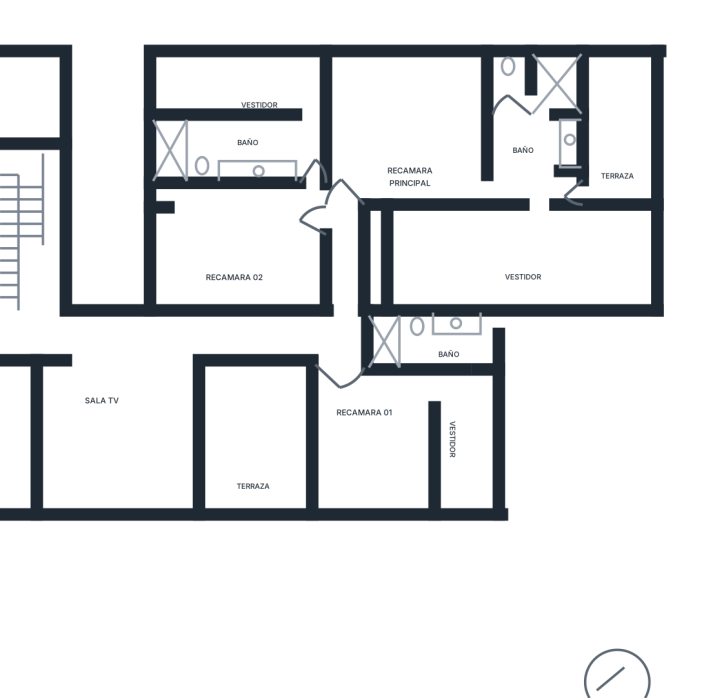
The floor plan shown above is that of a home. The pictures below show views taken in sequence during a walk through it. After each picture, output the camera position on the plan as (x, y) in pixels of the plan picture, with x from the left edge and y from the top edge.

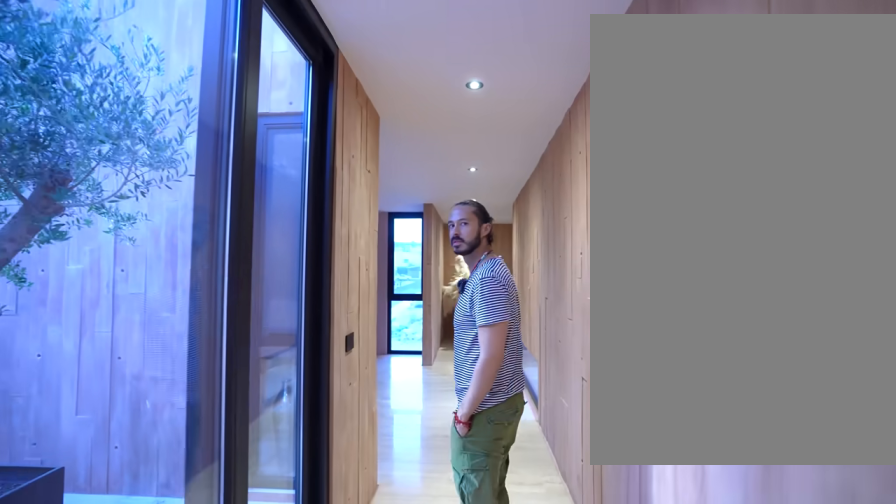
(336, 316)
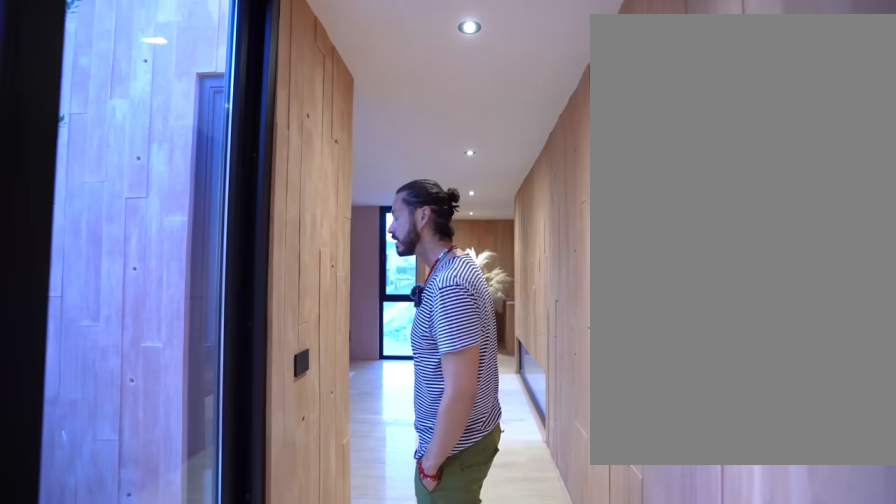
(327, 322)
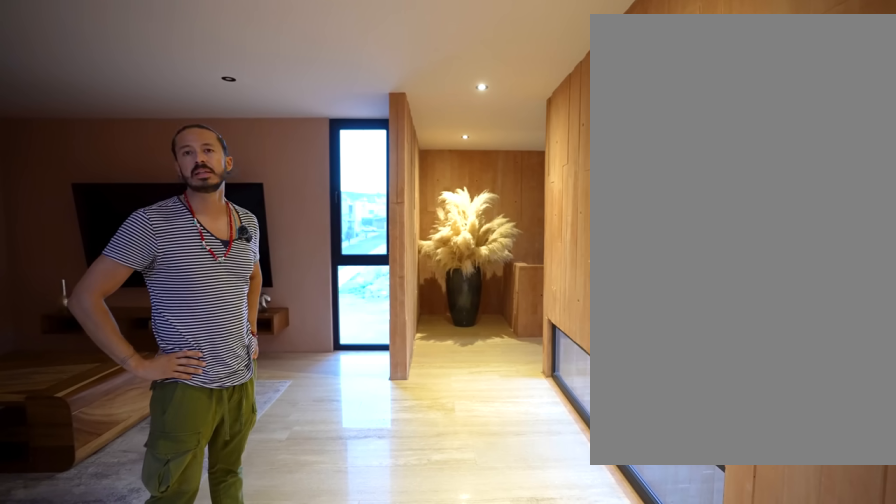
(190, 341)
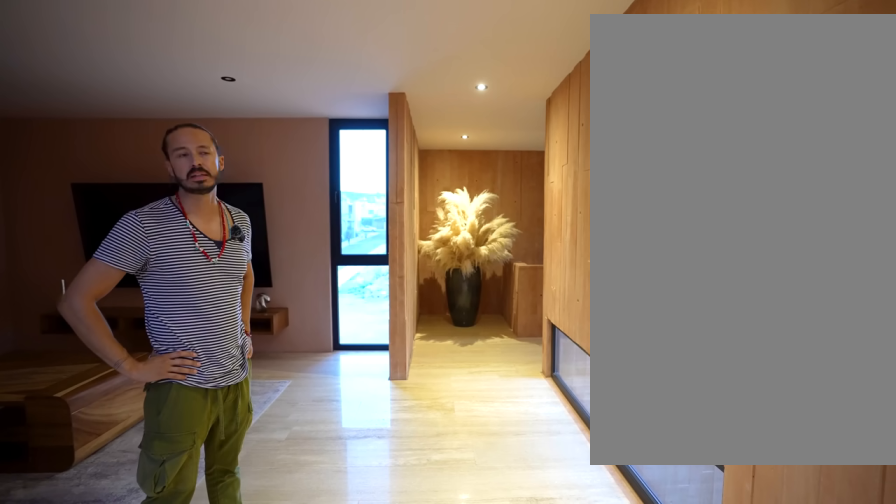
(190, 341)
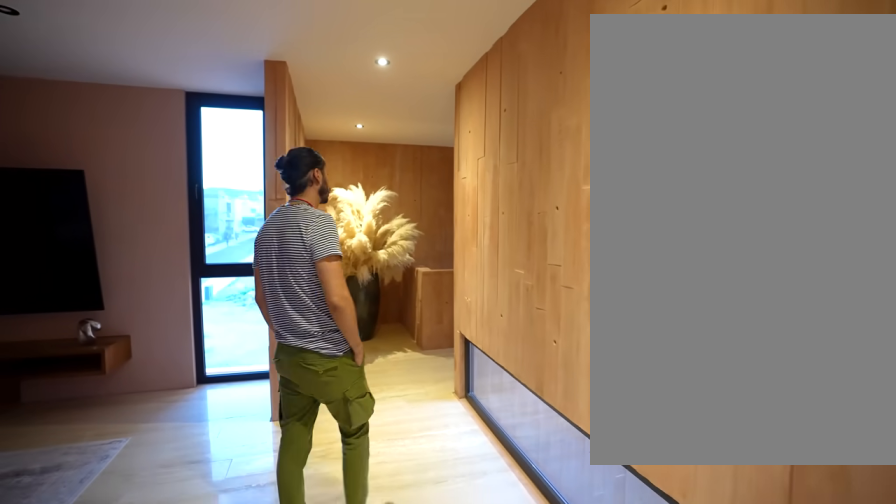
(190, 341)
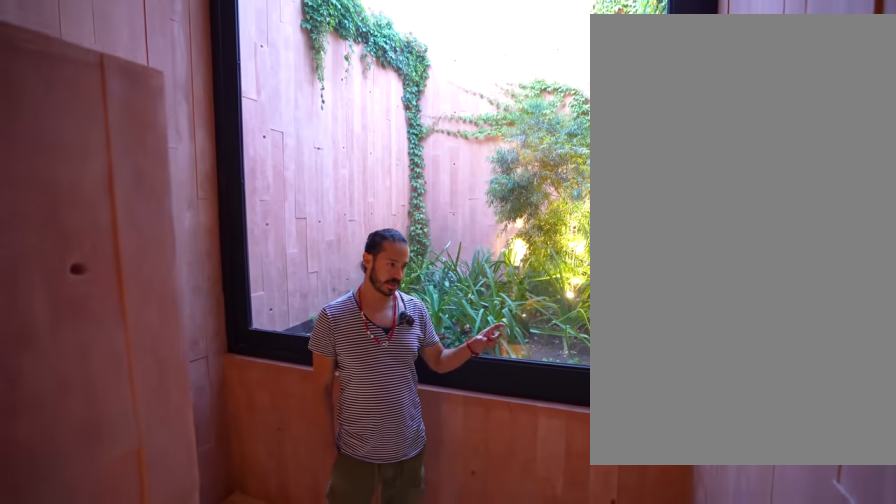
(45, 229)
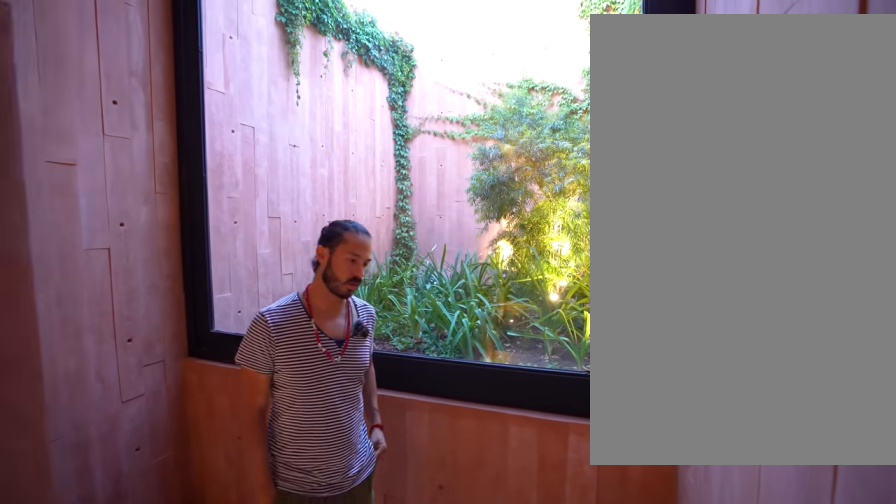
(46, 224)
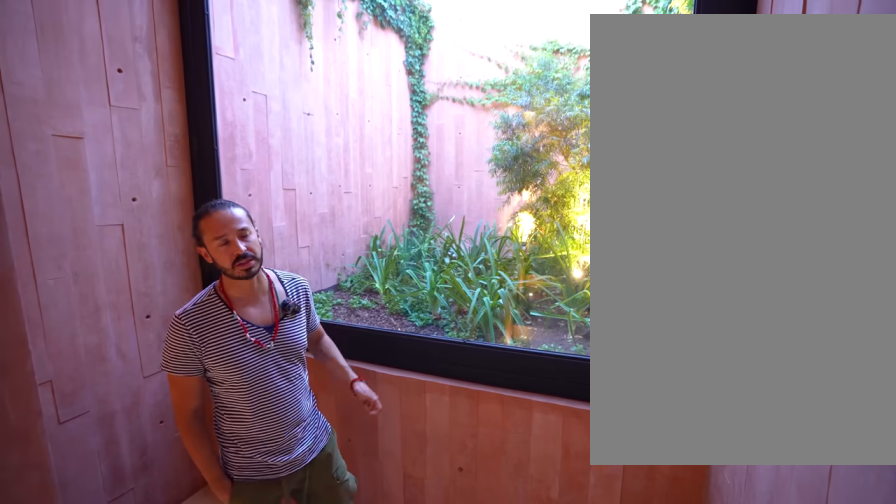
(41, 195)
